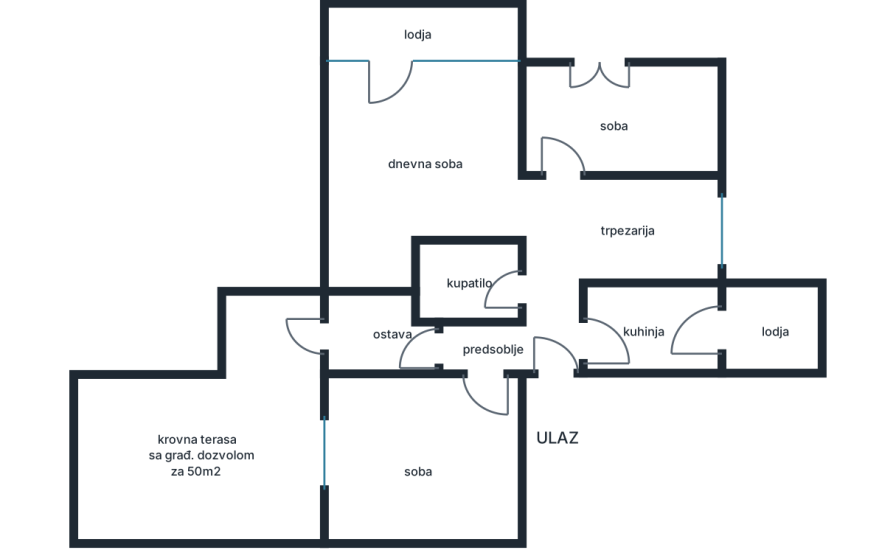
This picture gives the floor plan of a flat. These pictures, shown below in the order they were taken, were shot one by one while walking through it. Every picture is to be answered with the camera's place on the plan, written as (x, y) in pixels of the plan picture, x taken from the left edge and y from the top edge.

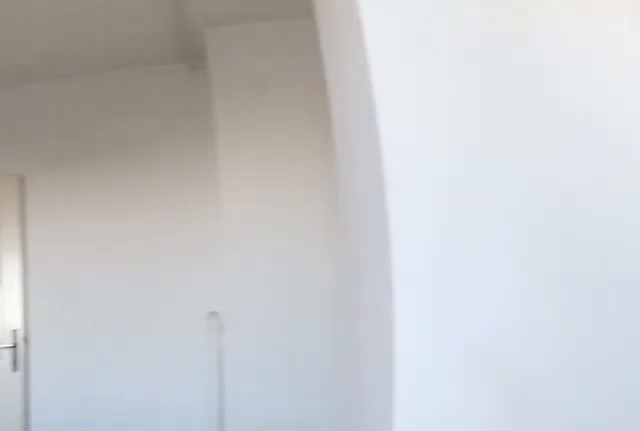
(345, 486)
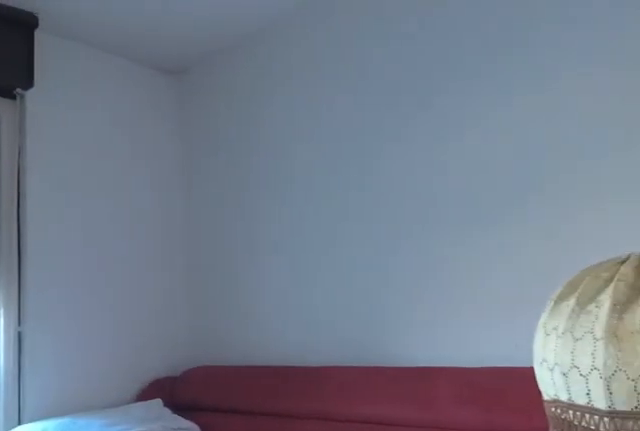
(553, 186)
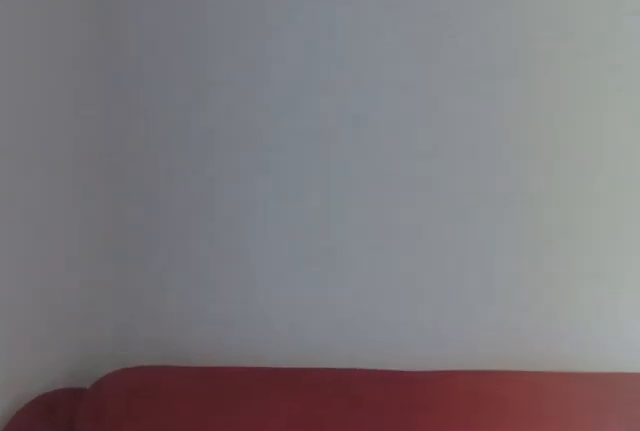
(603, 126)
